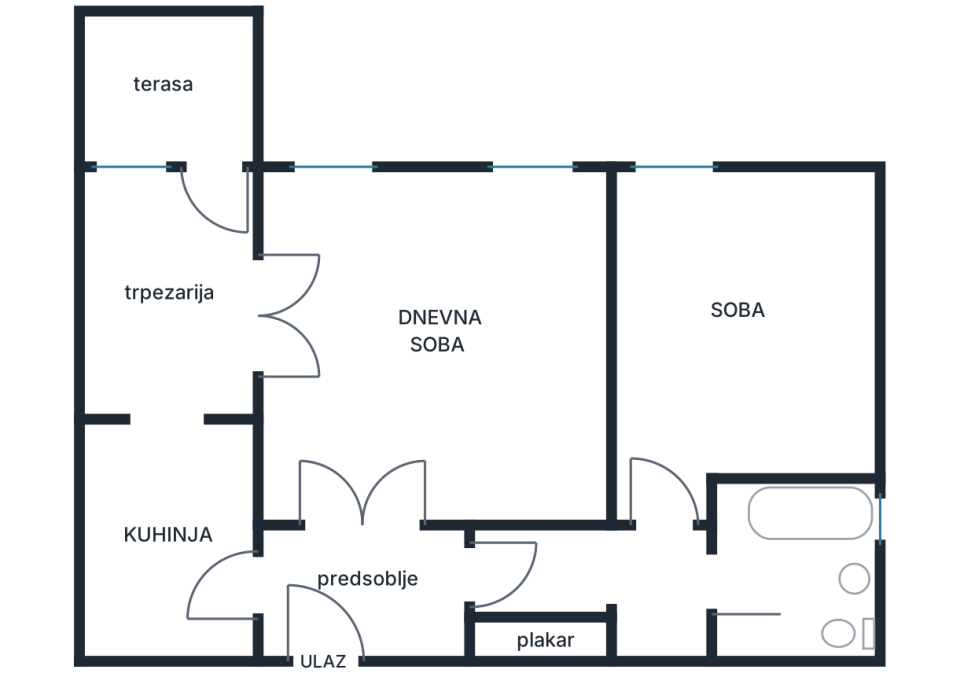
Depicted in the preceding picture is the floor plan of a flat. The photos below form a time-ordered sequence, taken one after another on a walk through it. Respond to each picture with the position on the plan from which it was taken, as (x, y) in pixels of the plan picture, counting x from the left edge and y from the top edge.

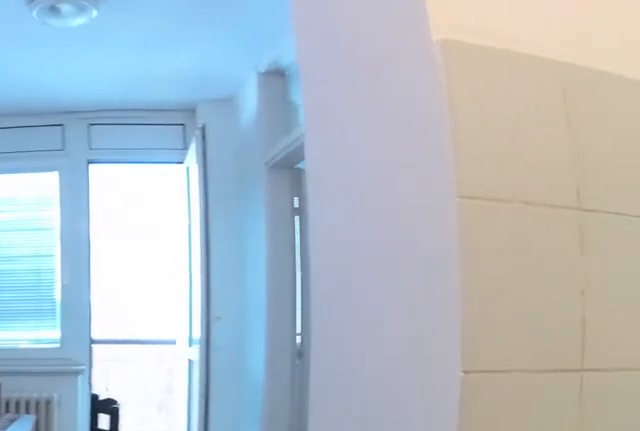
(185, 543)
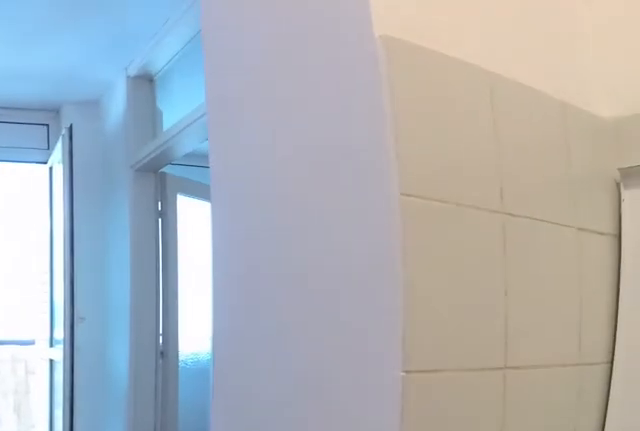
(185, 518)
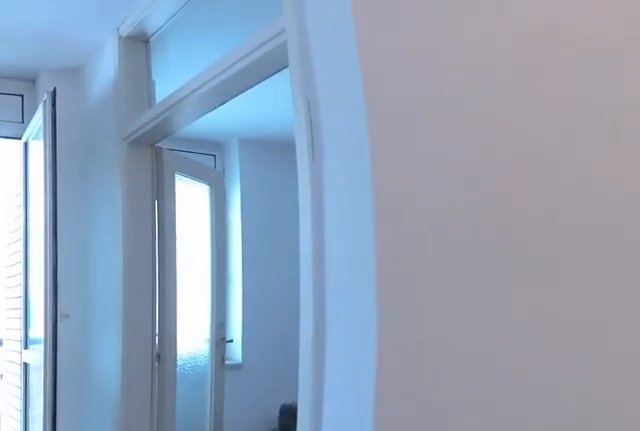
(185, 468)
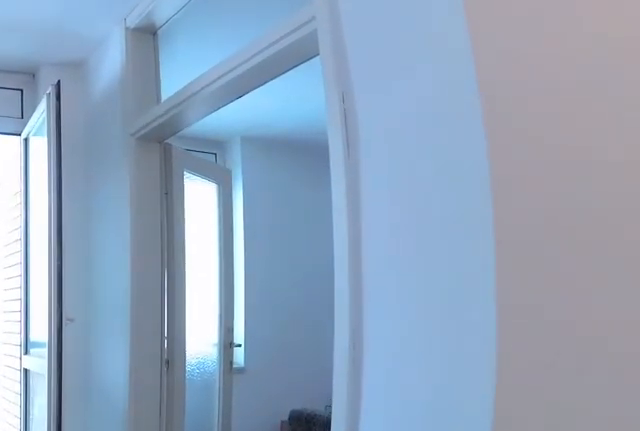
(186, 455)
